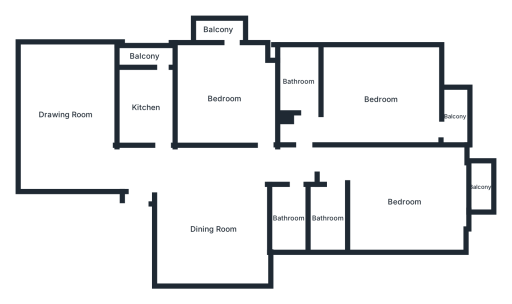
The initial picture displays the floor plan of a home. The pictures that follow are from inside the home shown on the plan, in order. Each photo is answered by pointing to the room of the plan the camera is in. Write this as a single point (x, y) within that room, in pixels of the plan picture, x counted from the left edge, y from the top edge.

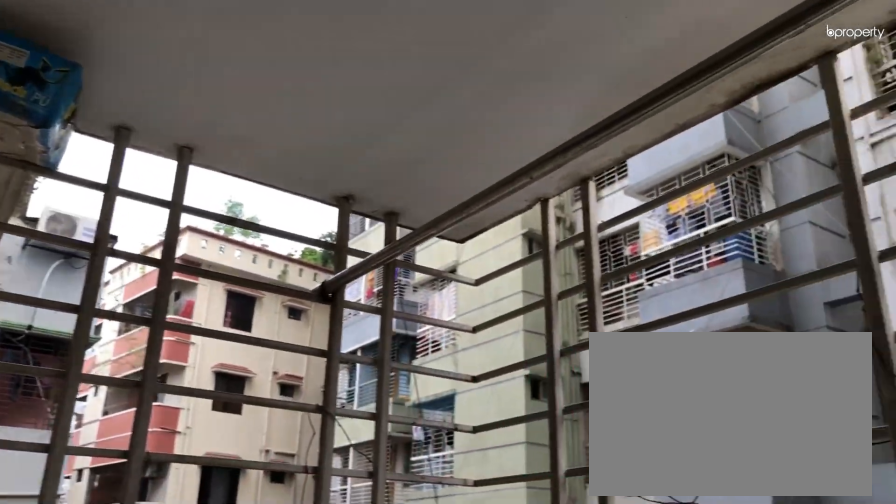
(219, 29)
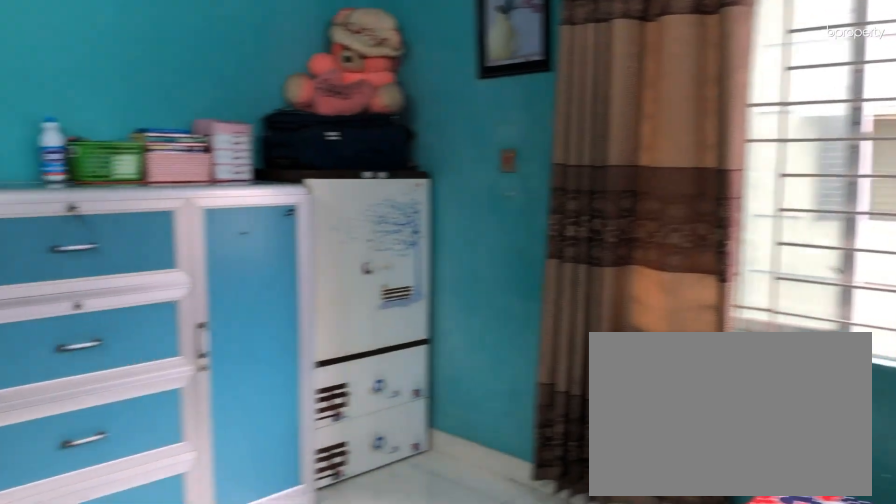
(381, 99)
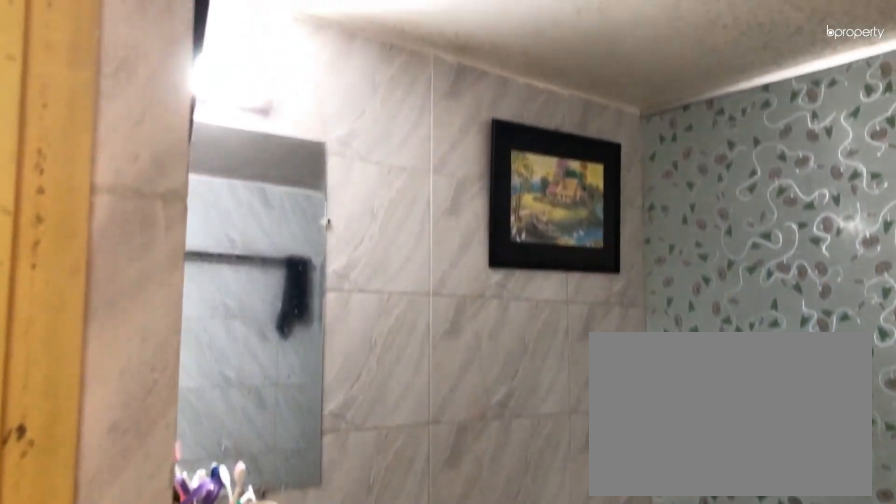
(298, 82)
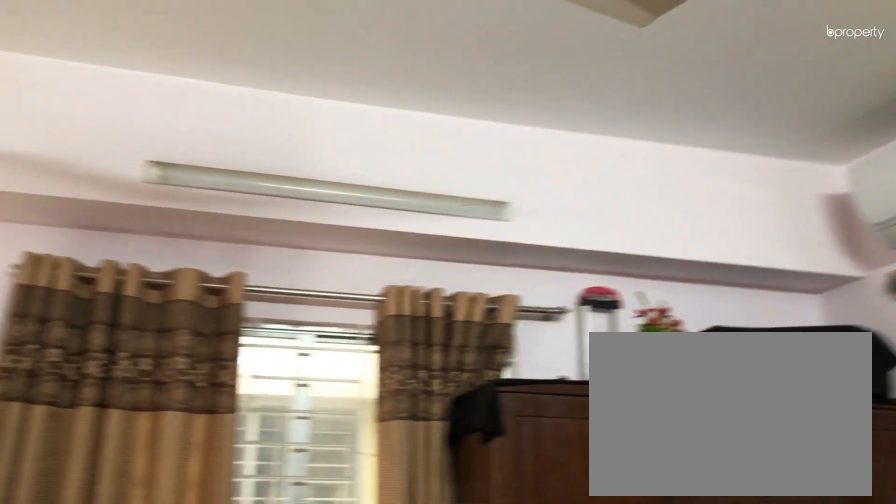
(405, 202)
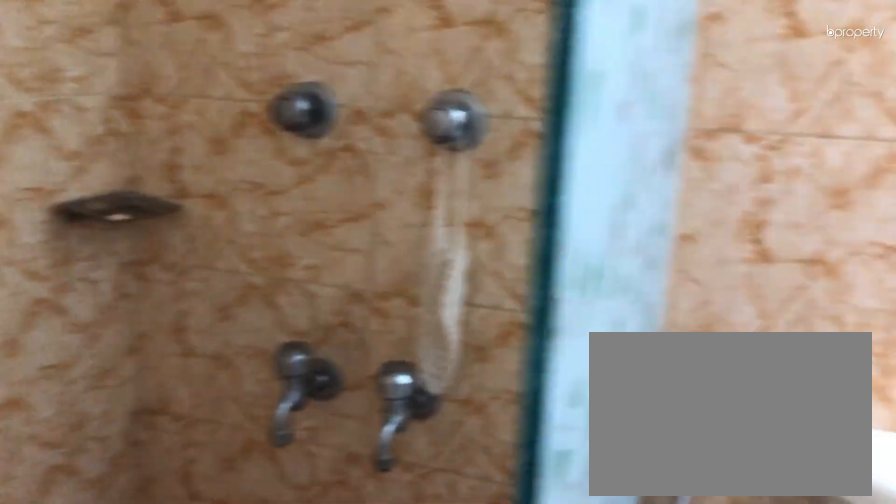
(328, 217)
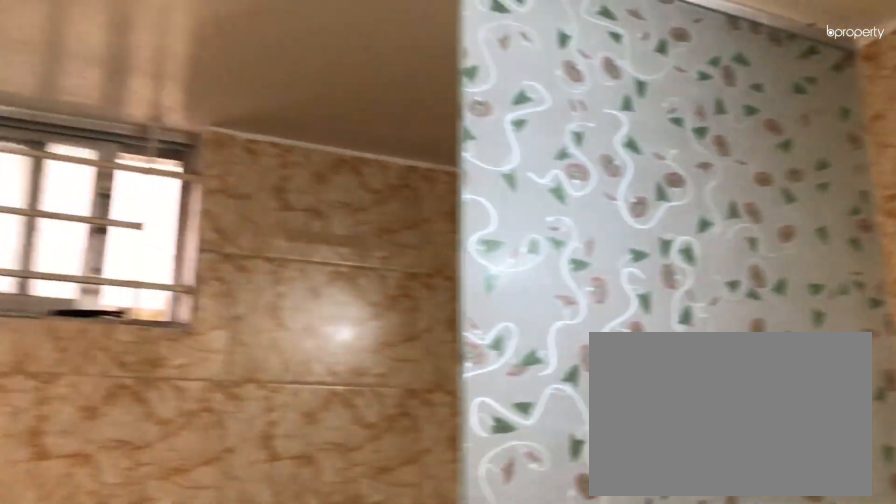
(328, 217)
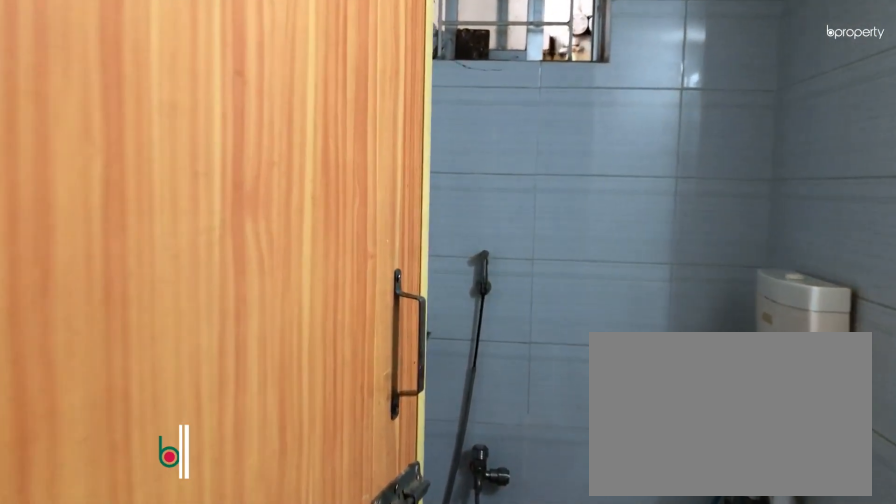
(288, 217)
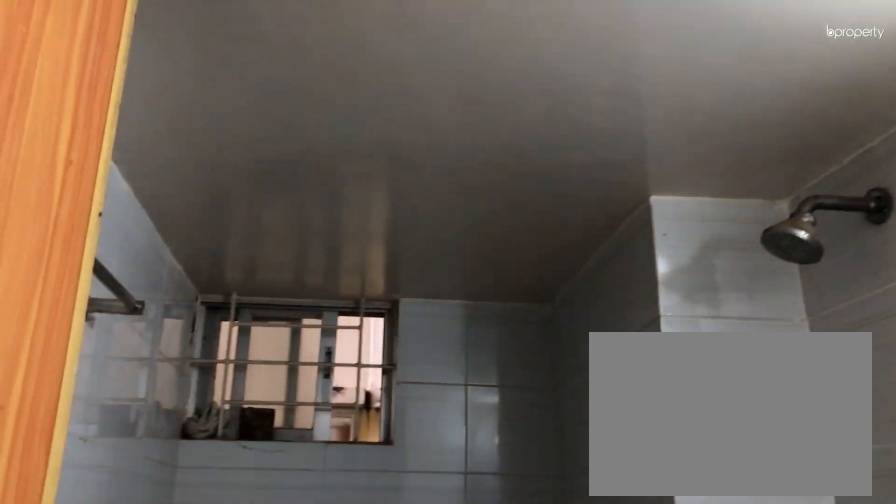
(289, 218)
